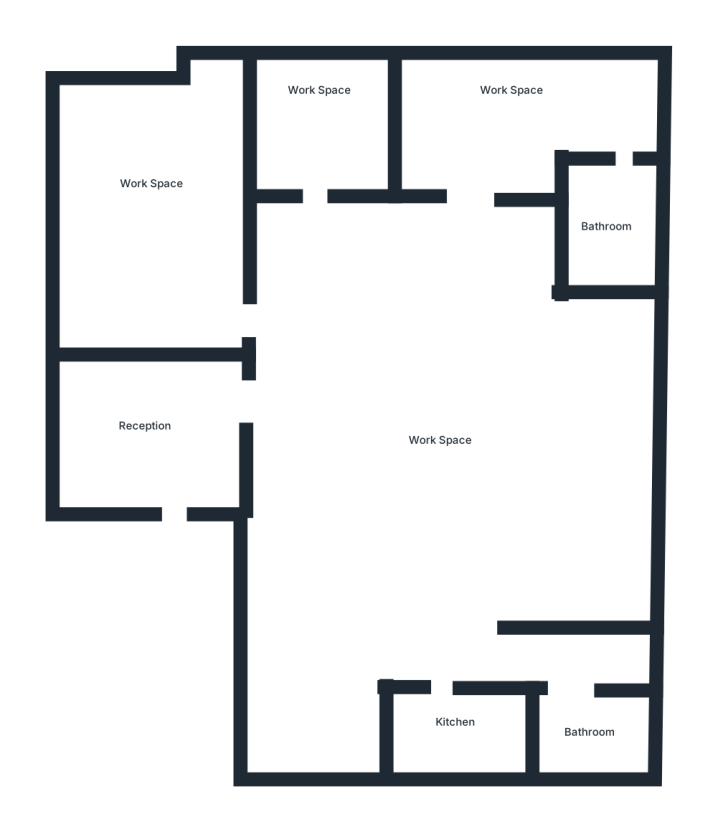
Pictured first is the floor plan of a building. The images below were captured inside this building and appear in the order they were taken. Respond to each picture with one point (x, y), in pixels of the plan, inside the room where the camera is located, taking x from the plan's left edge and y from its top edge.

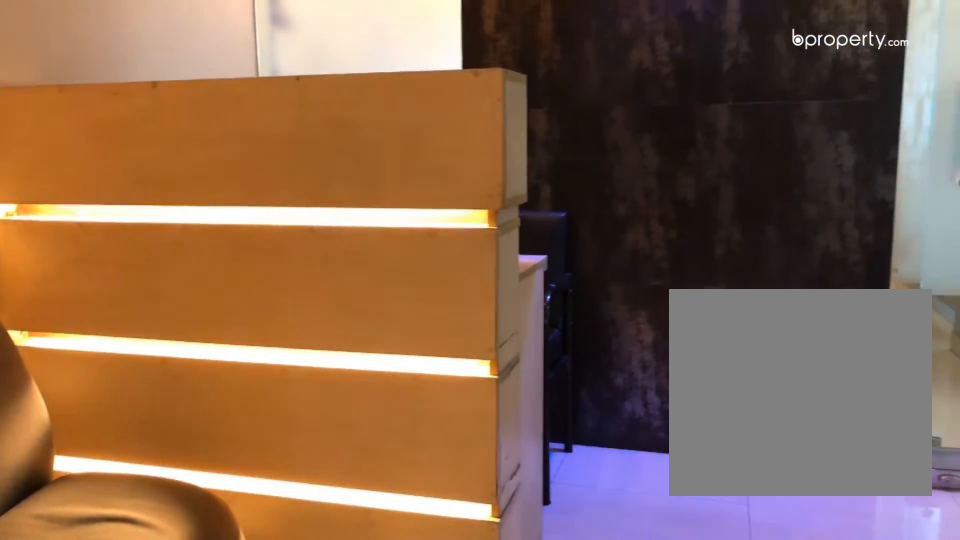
(161, 451)
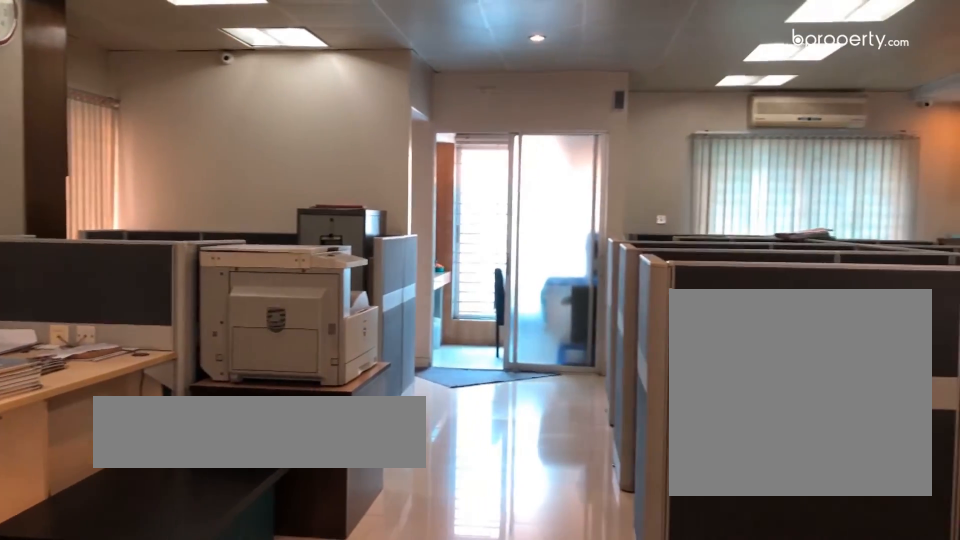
(446, 460)
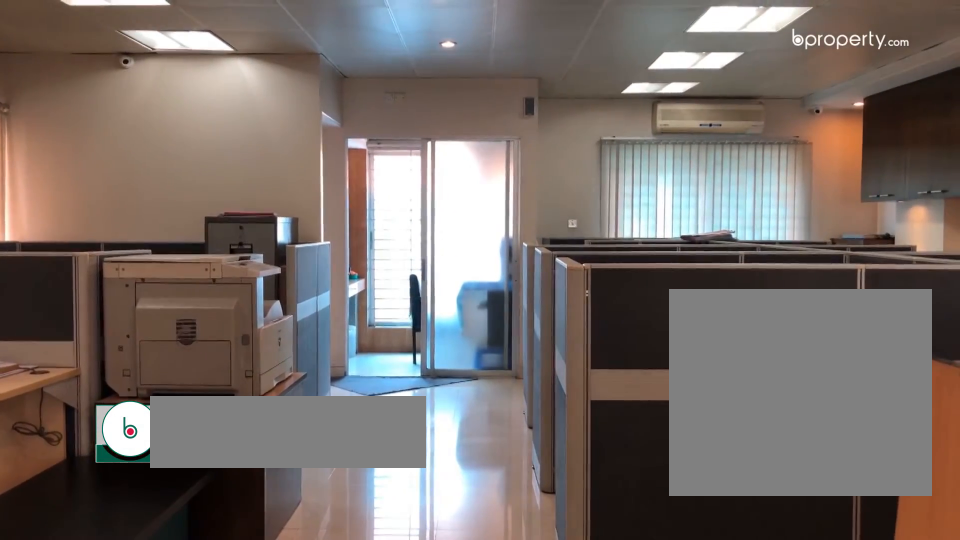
(446, 460)
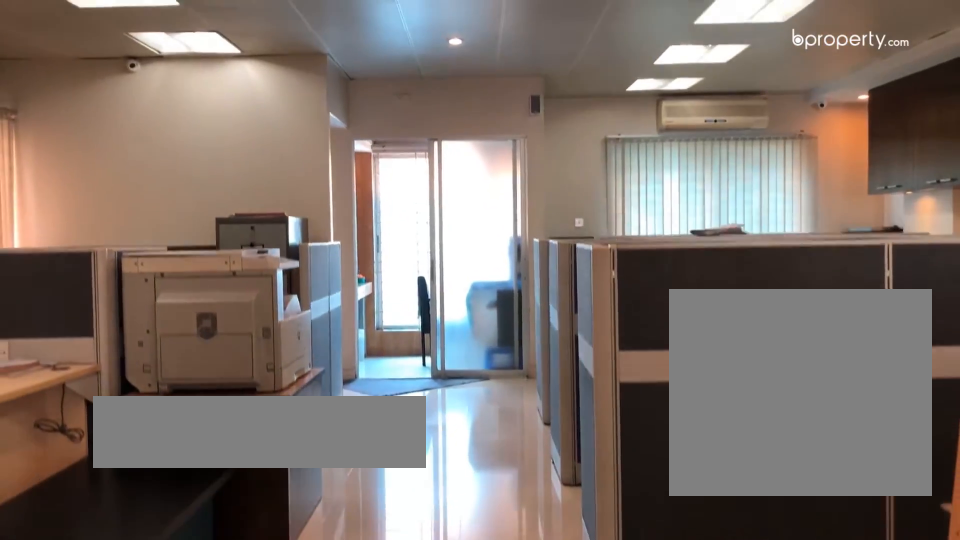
(446, 460)
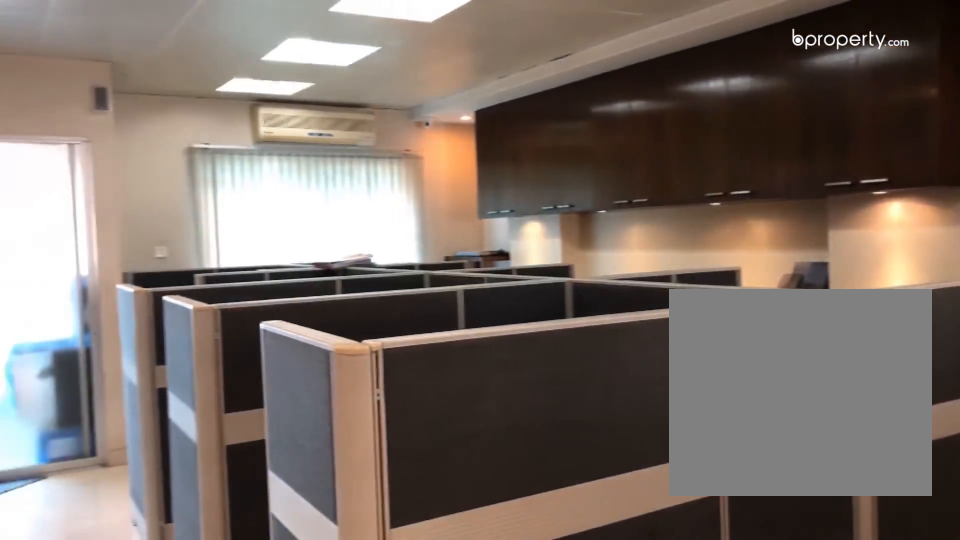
(446, 460)
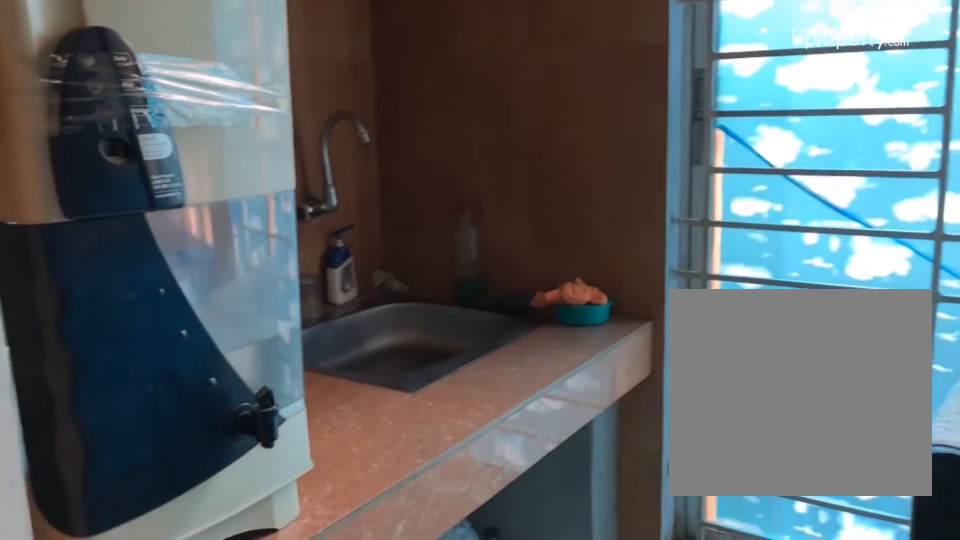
(456, 738)
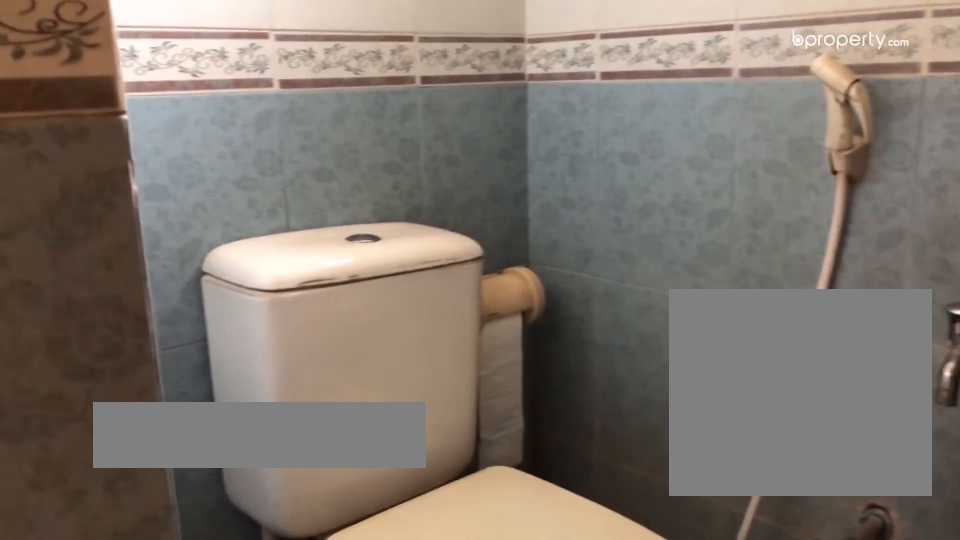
(591, 741)
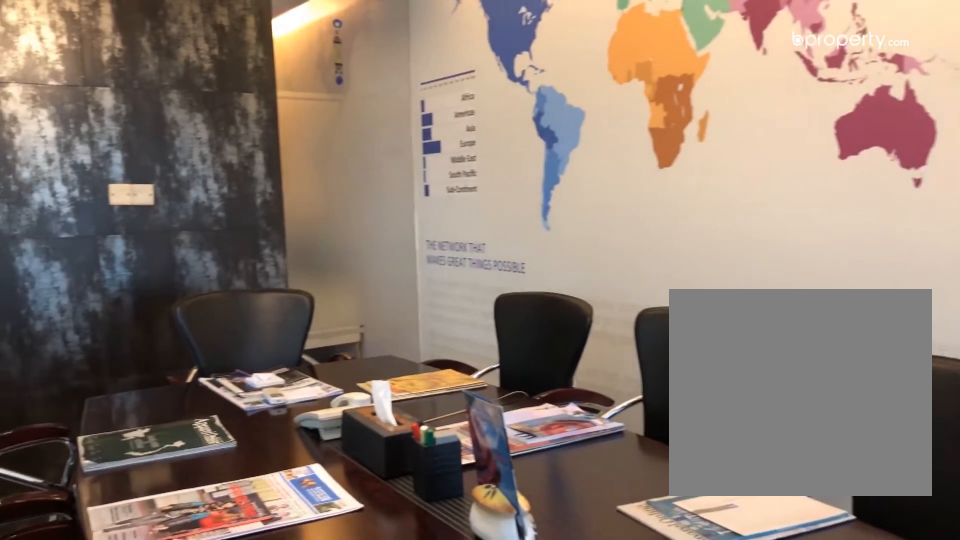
(162, 198)
